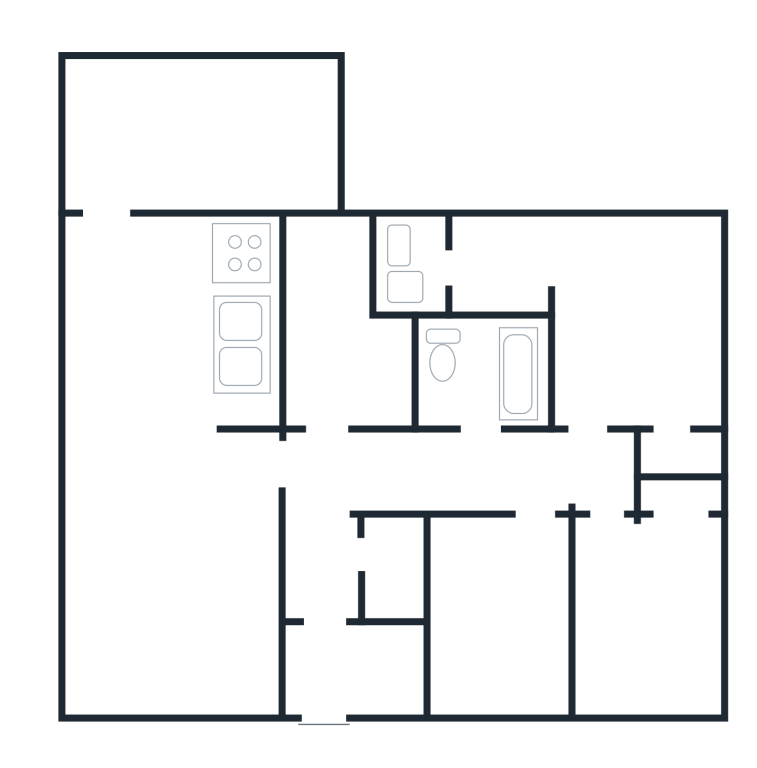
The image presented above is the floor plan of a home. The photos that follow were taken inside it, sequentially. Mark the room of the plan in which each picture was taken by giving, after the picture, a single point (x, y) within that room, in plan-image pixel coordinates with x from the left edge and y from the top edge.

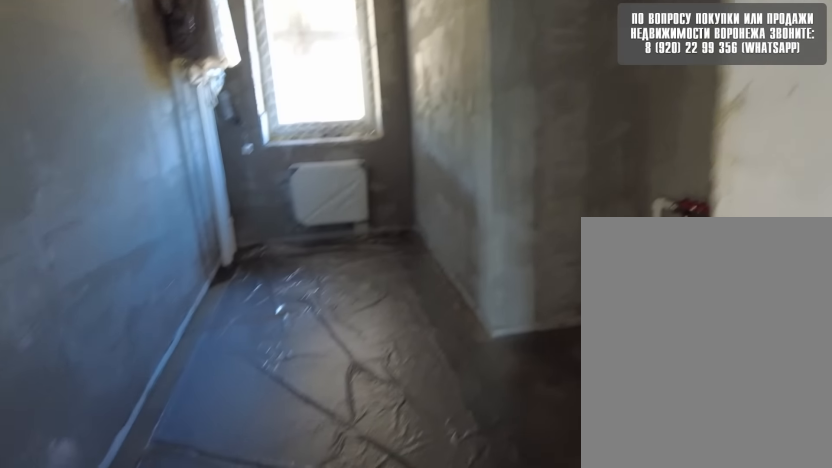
(347, 418)
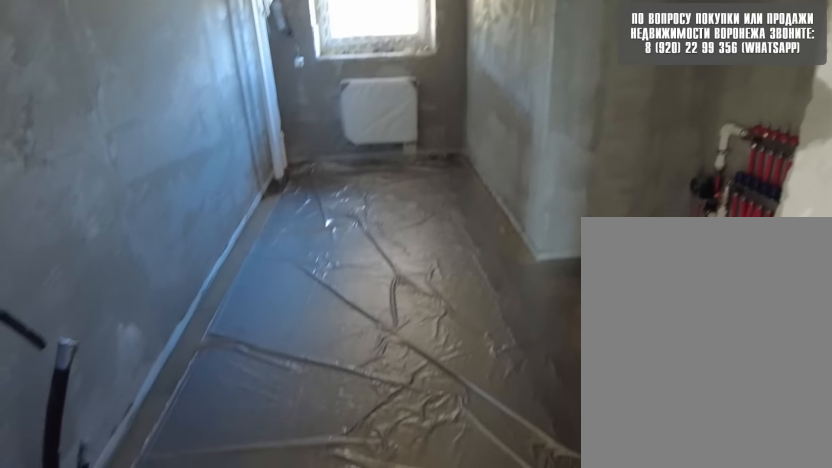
(351, 400)
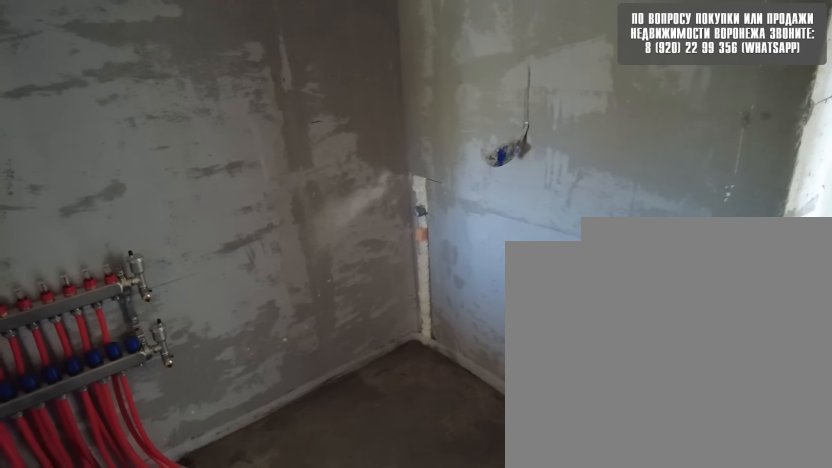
(355, 376)
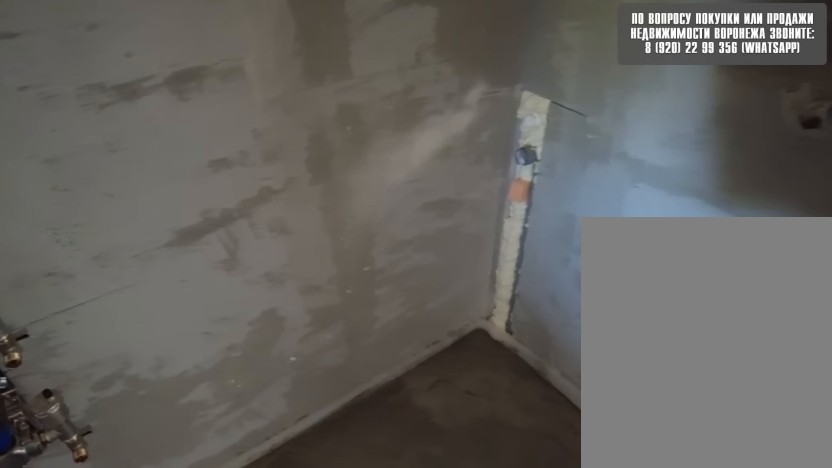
(353, 384)
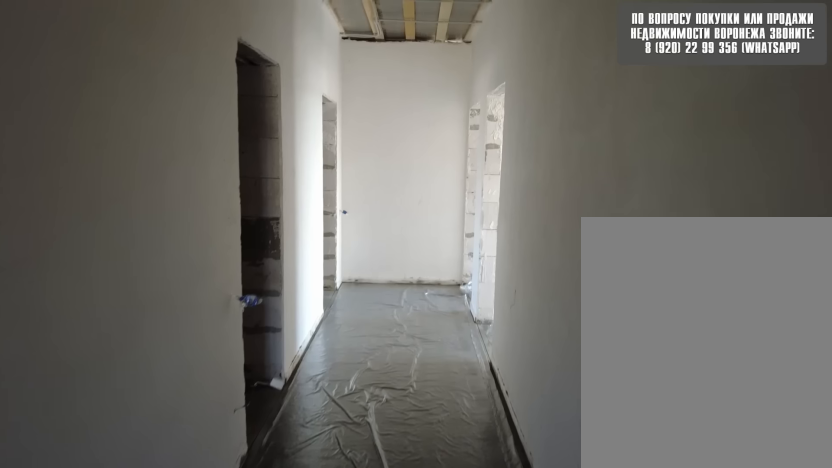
(337, 494)
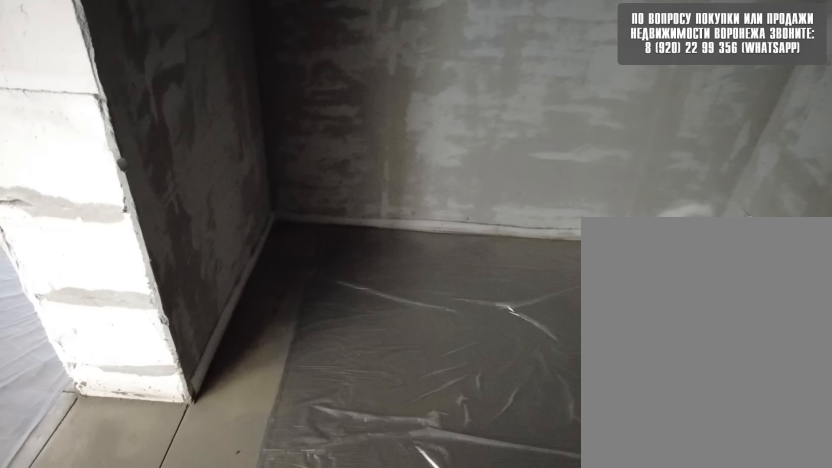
(503, 497)
